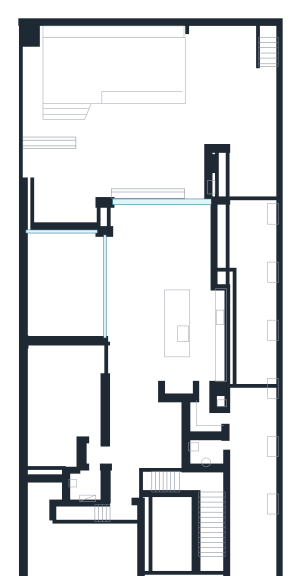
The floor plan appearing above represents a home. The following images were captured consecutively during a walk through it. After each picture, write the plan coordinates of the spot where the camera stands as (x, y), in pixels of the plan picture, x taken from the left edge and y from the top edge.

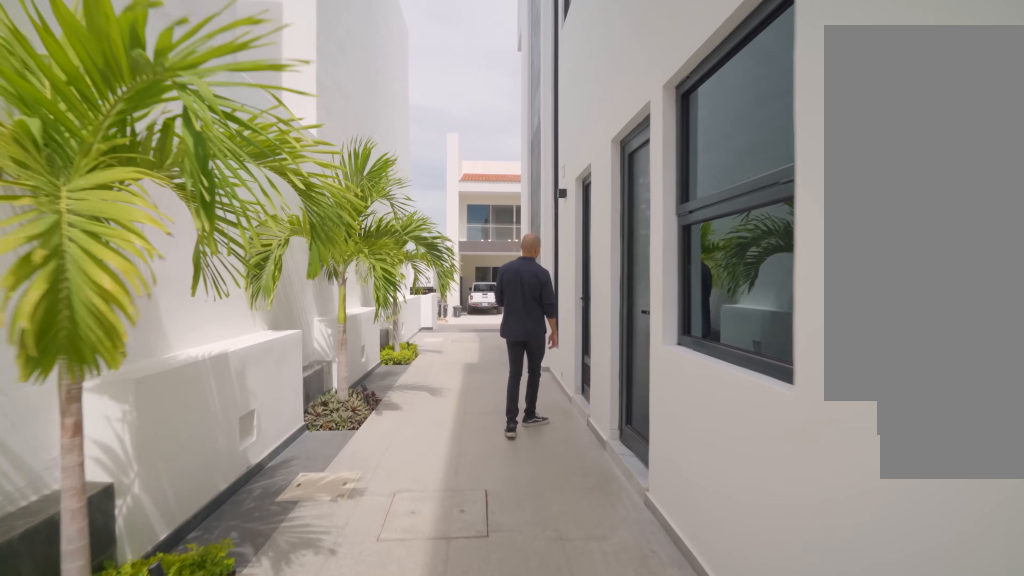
(246, 441)
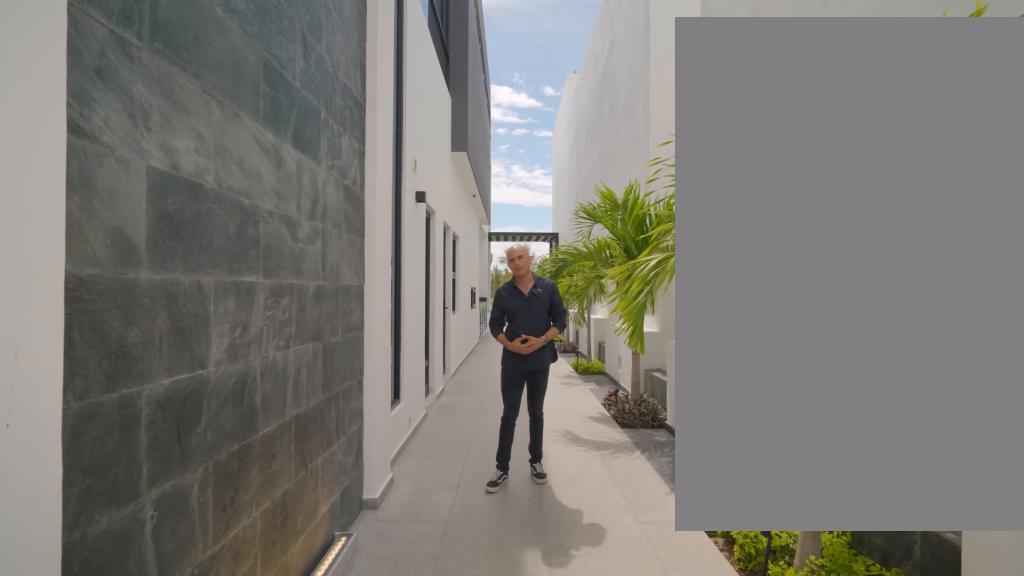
(256, 560)
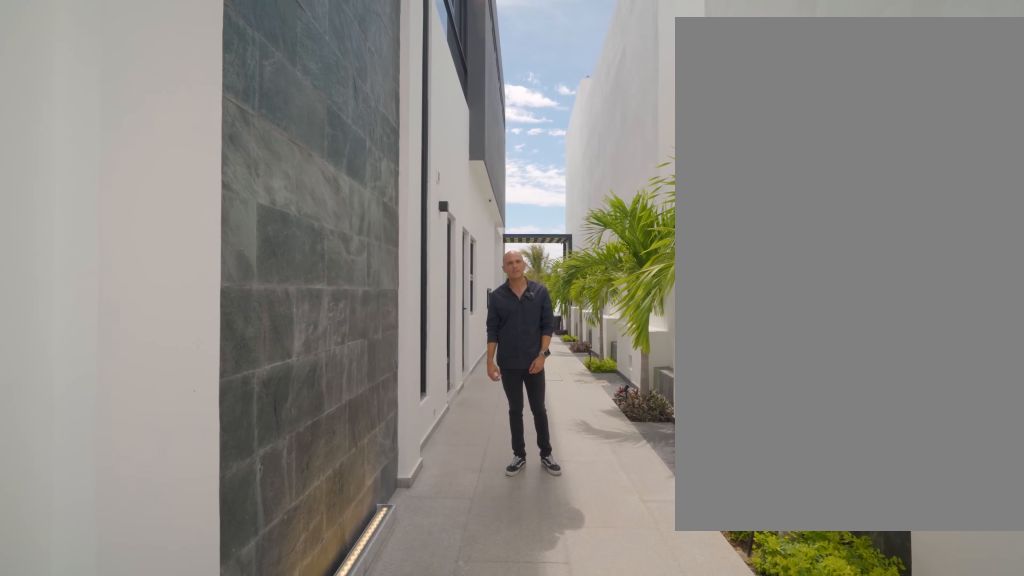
(256, 560)
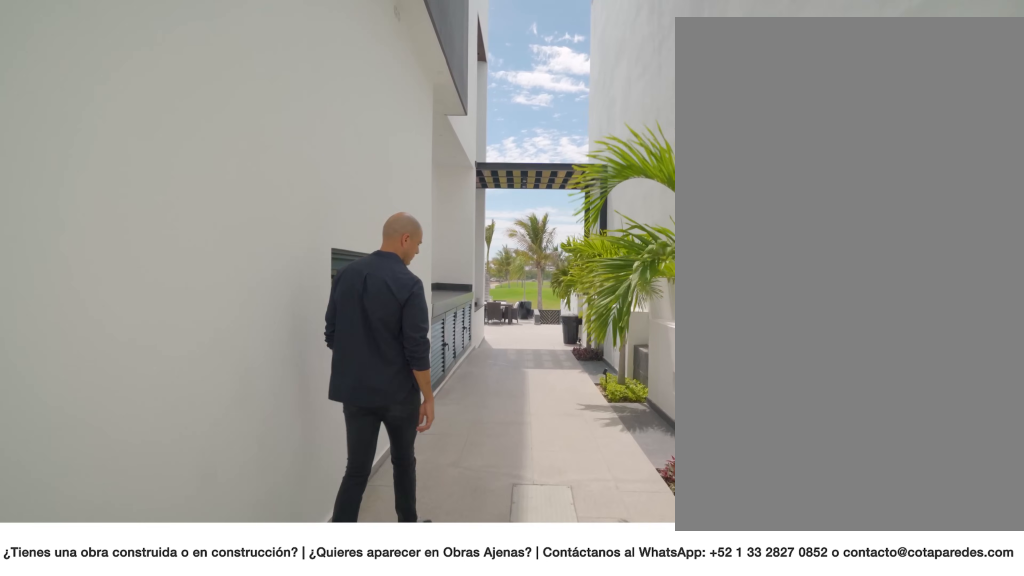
(254, 417)
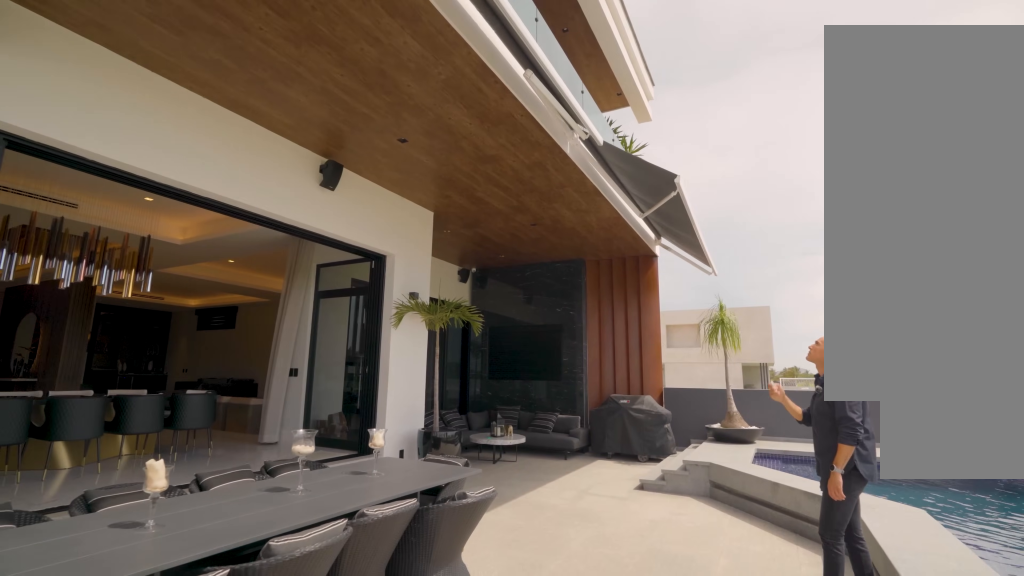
(196, 148)
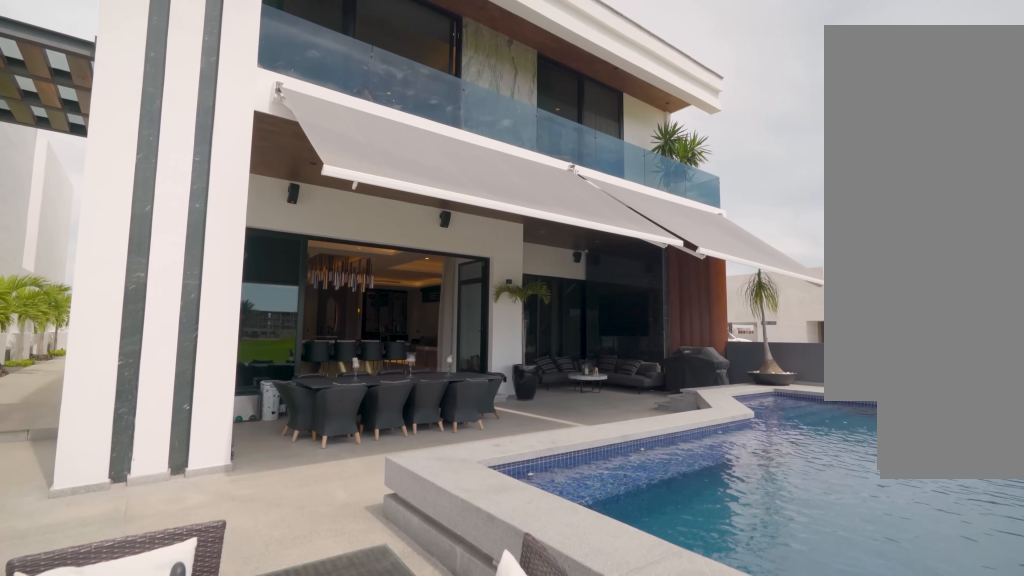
(209, 97)
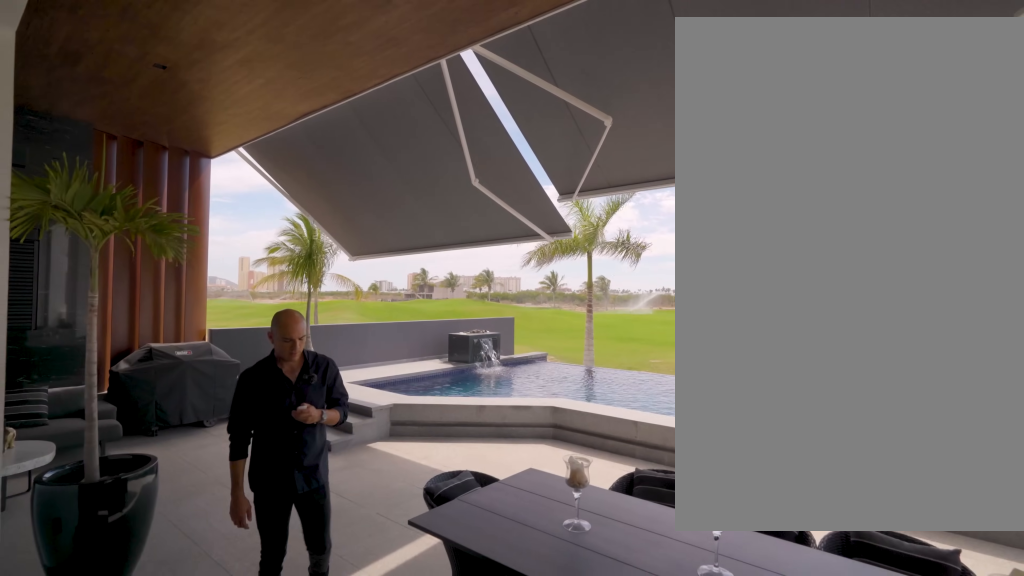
(150, 200)
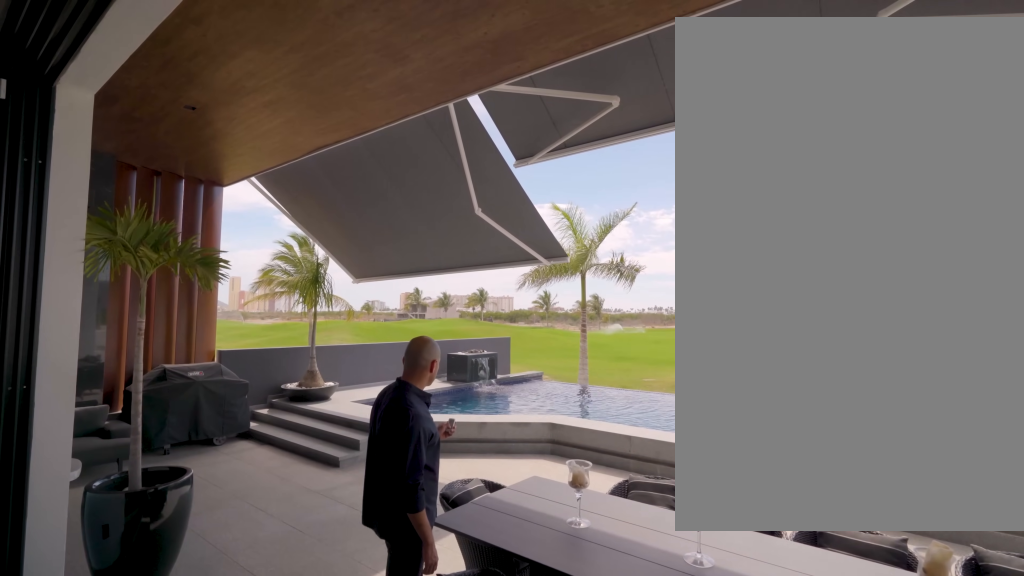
(150, 200)
